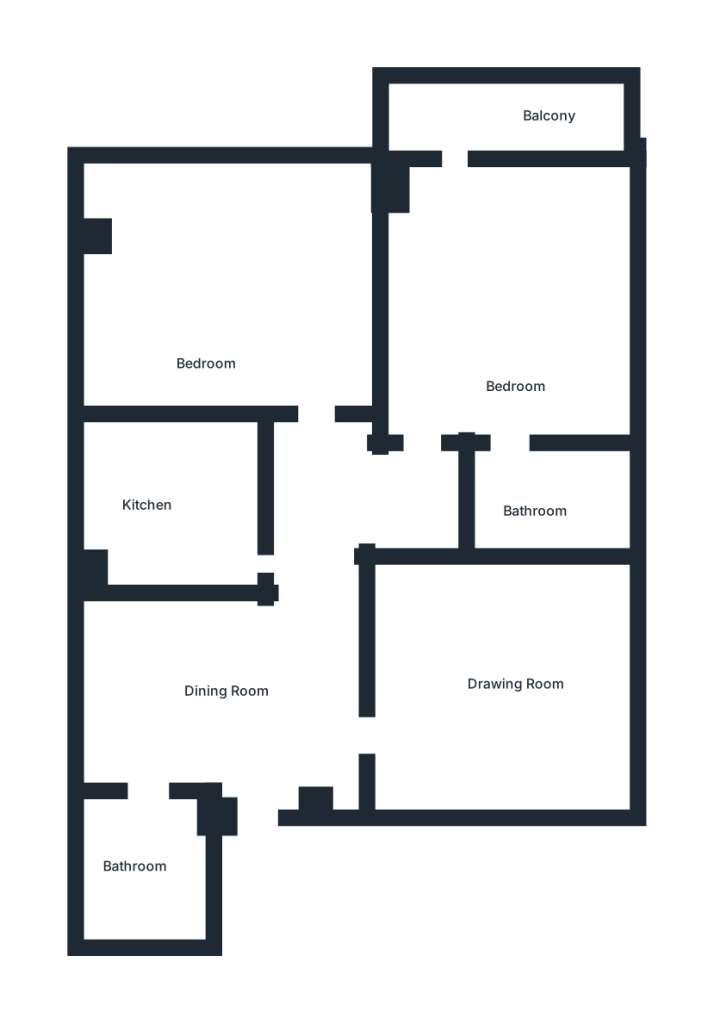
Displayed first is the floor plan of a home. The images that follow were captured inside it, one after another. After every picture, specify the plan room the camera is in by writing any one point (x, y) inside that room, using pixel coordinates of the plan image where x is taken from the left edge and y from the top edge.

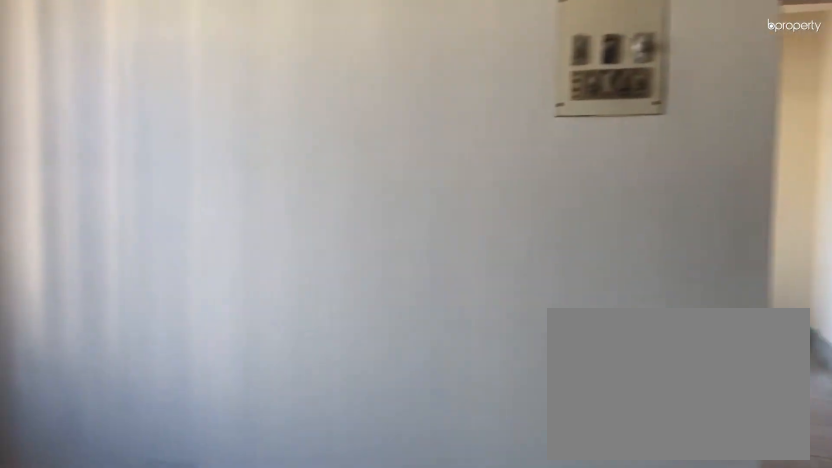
(231, 684)
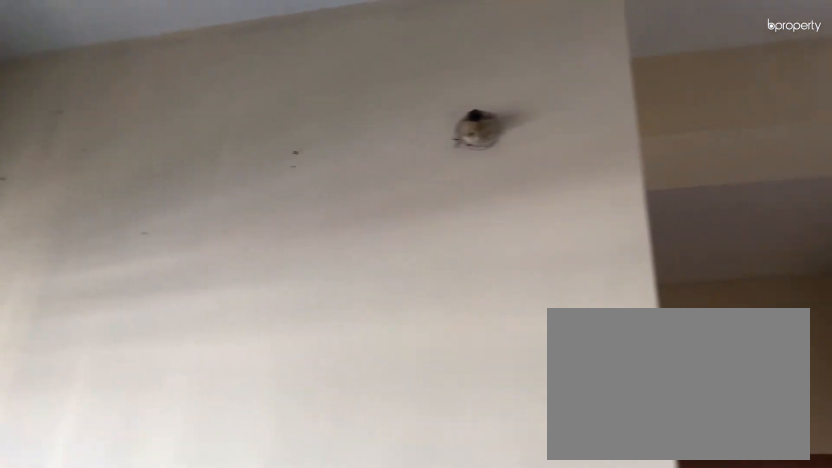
(229, 683)
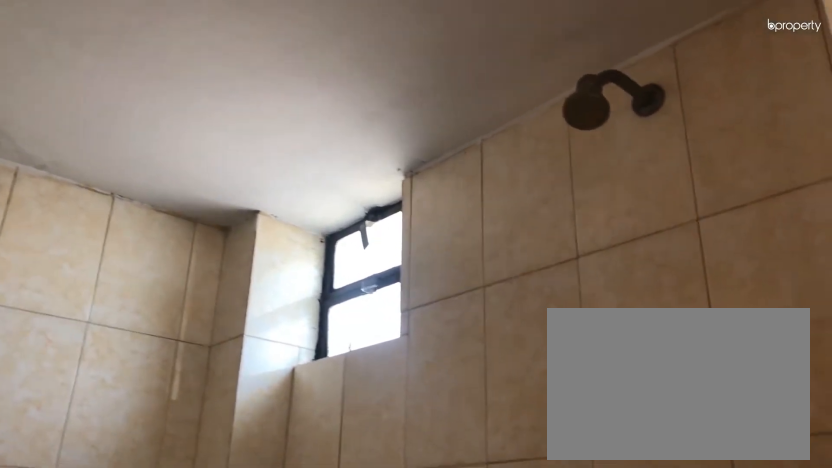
(143, 869)
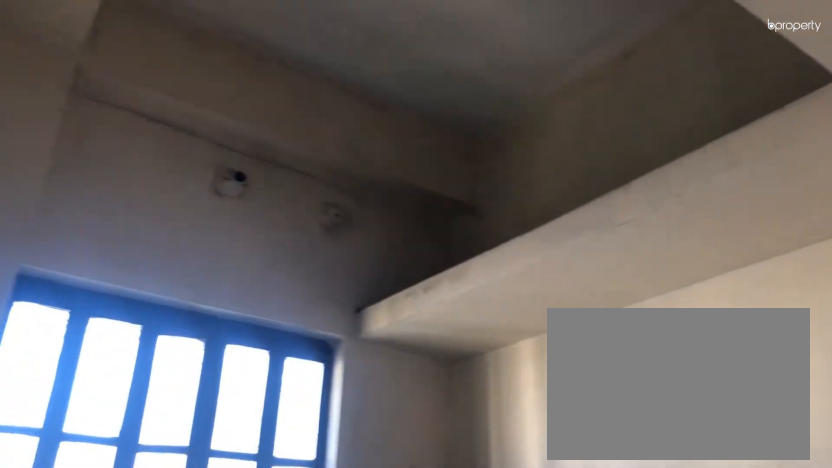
(157, 497)
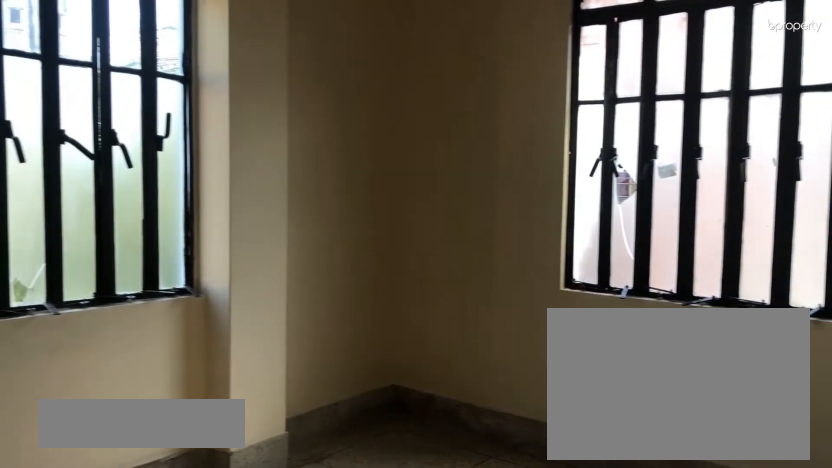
(203, 305)
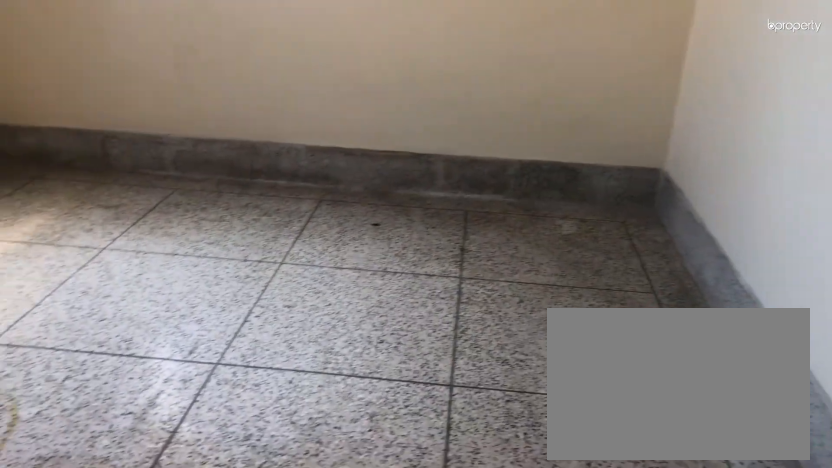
(203, 305)
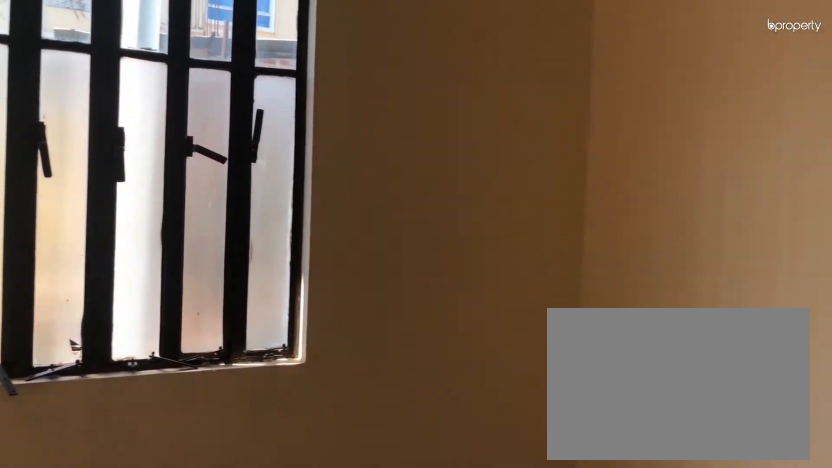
(508, 298)
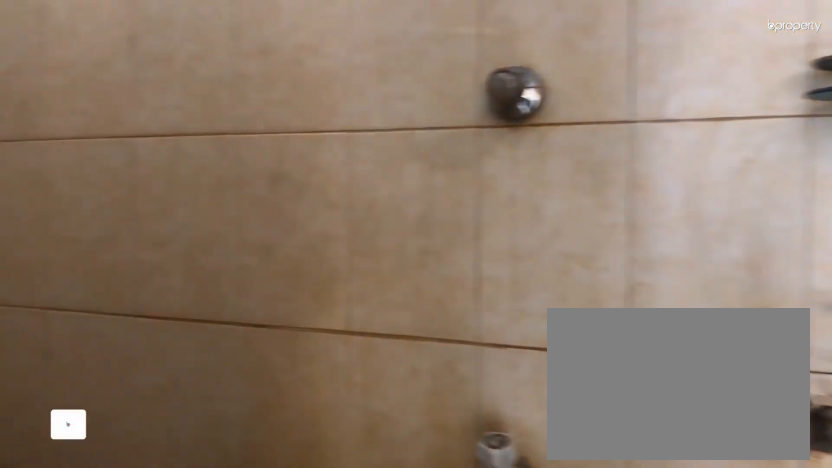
(555, 503)
